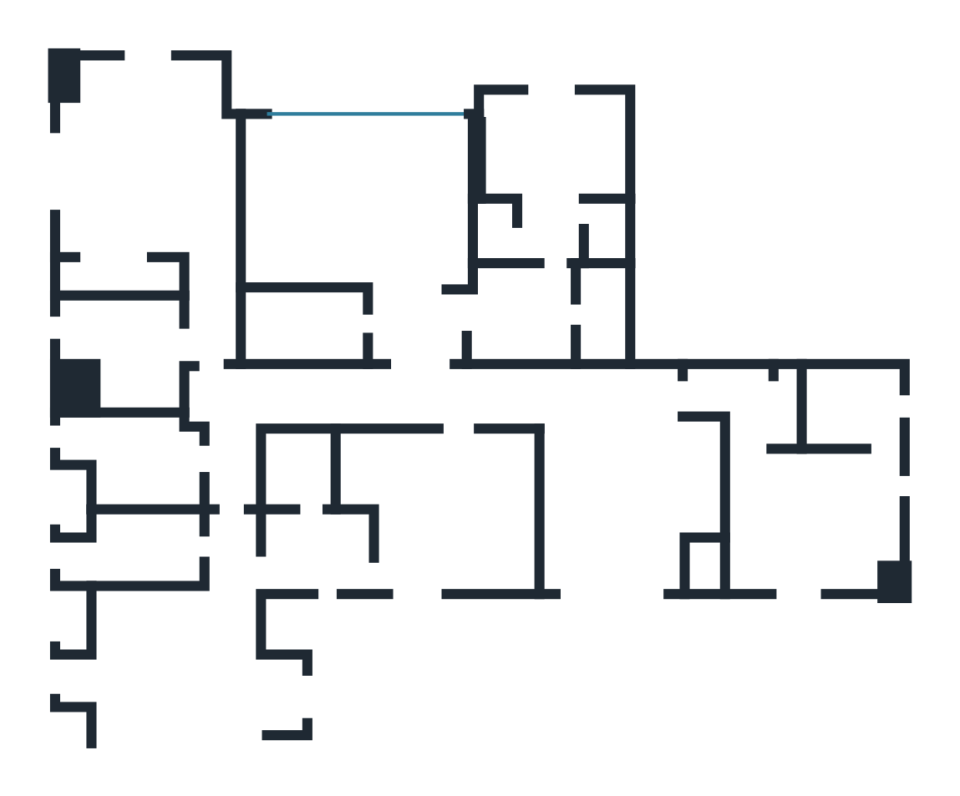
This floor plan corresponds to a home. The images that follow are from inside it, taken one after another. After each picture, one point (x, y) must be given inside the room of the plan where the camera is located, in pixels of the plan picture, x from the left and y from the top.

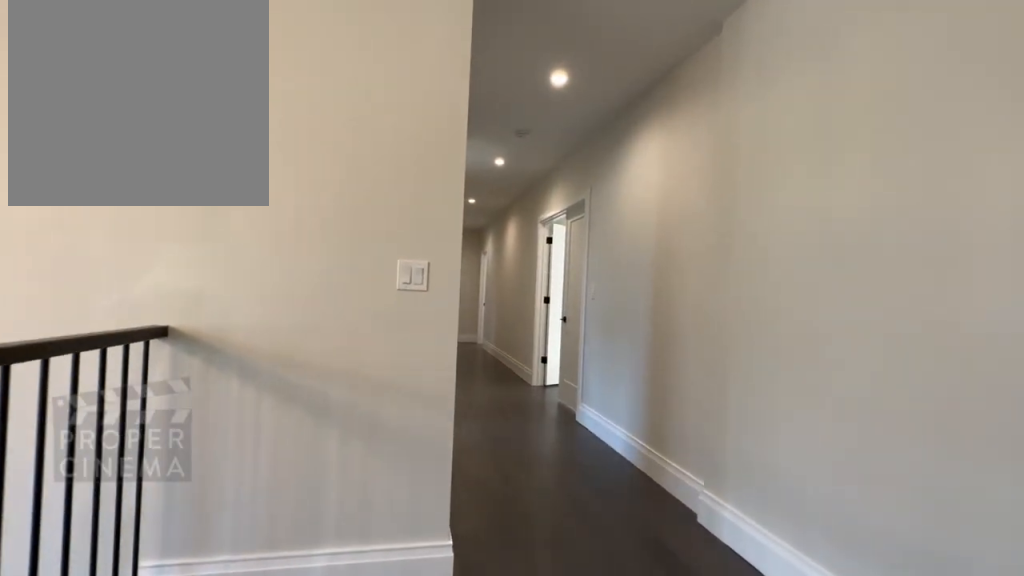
(503, 413)
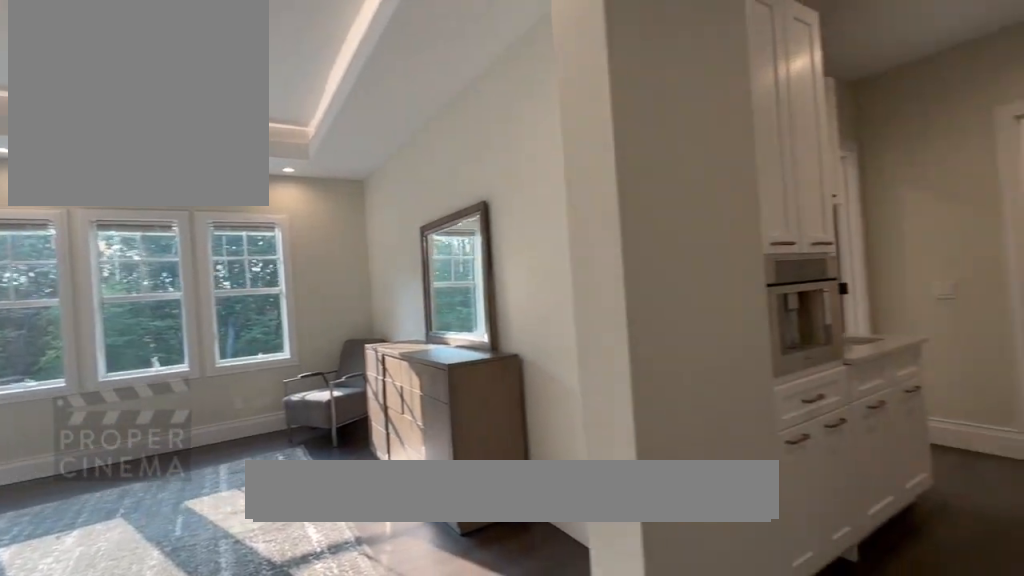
(355, 240)
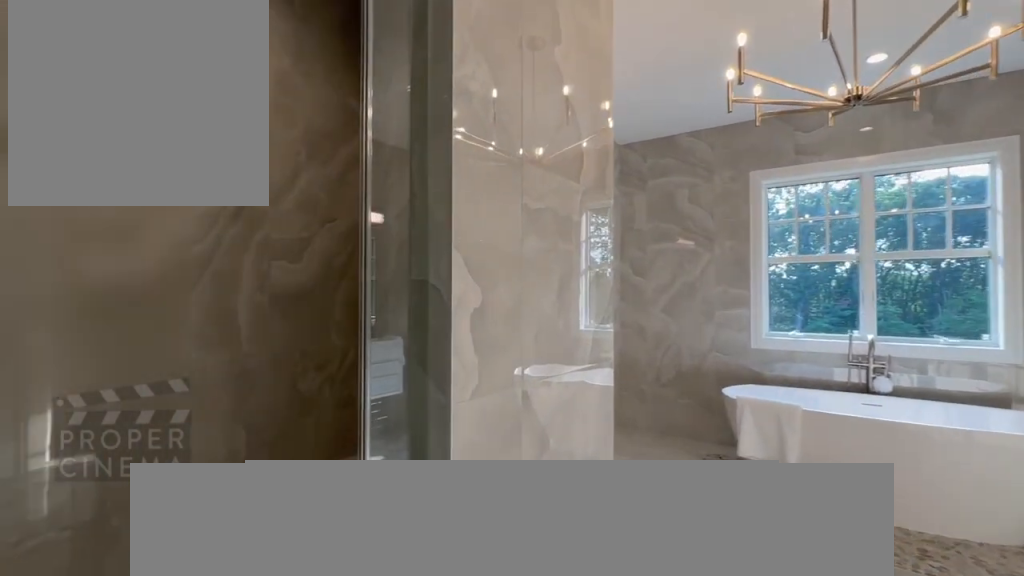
(552, 184)
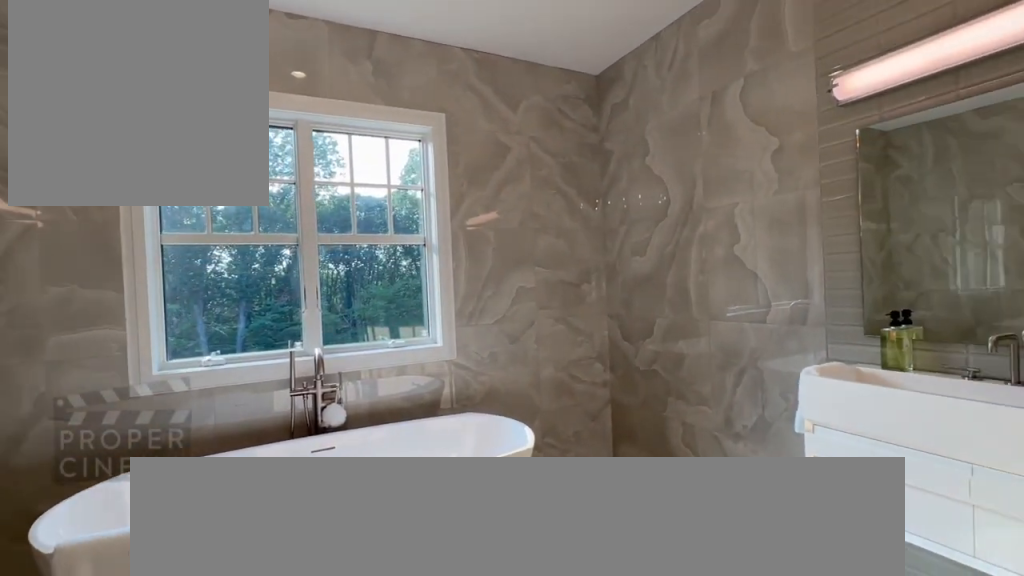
(552, 184)
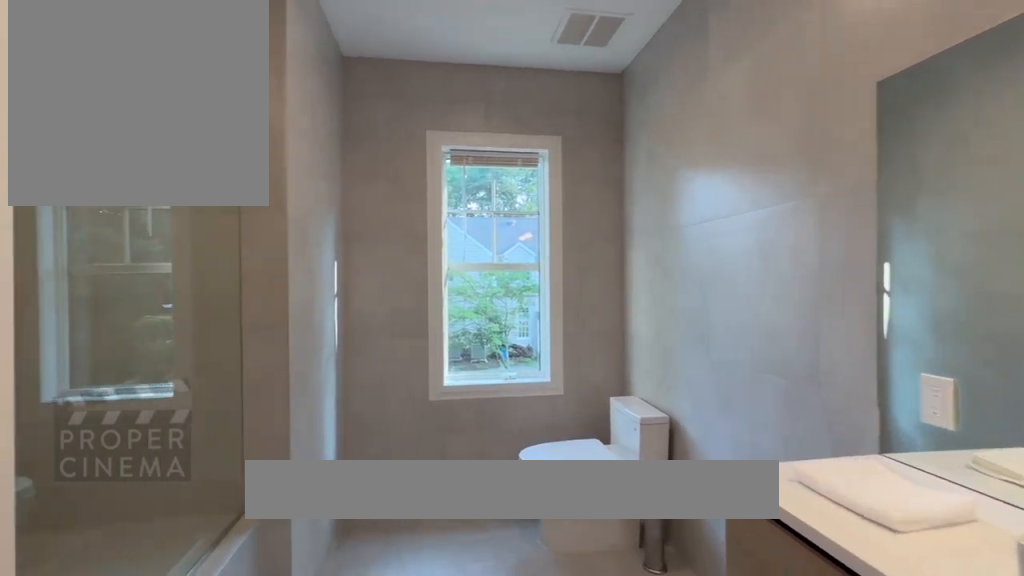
(123, 355)
